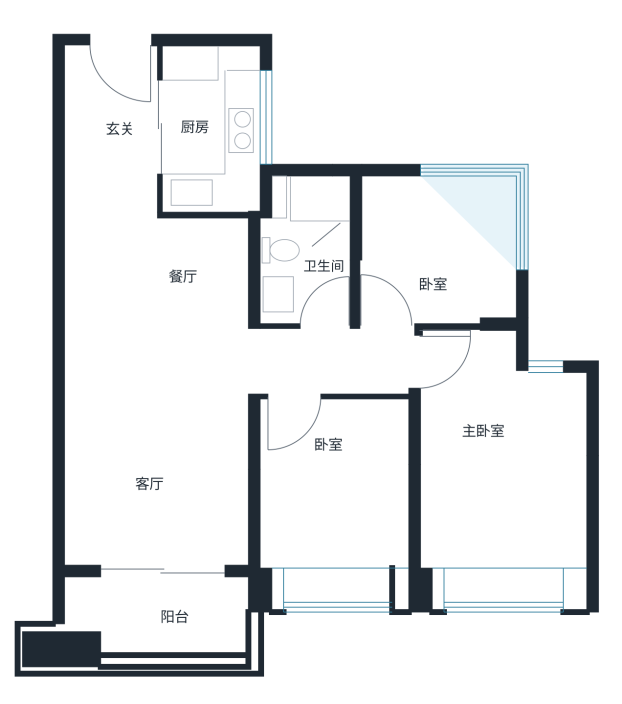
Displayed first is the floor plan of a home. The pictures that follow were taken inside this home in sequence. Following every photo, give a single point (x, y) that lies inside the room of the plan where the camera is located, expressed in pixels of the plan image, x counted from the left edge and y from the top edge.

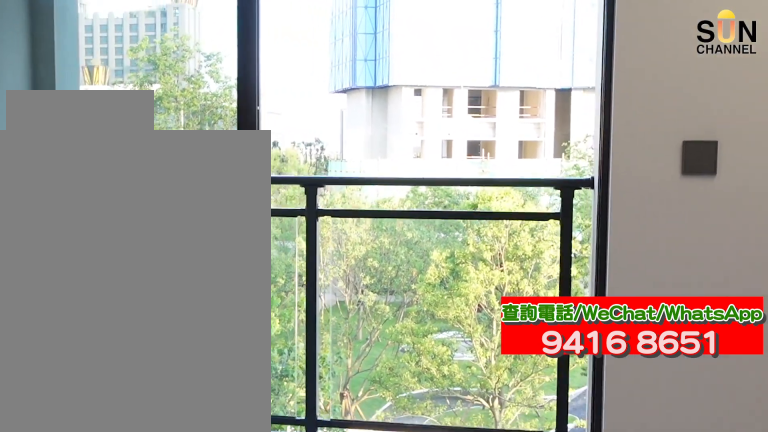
(158, 618)
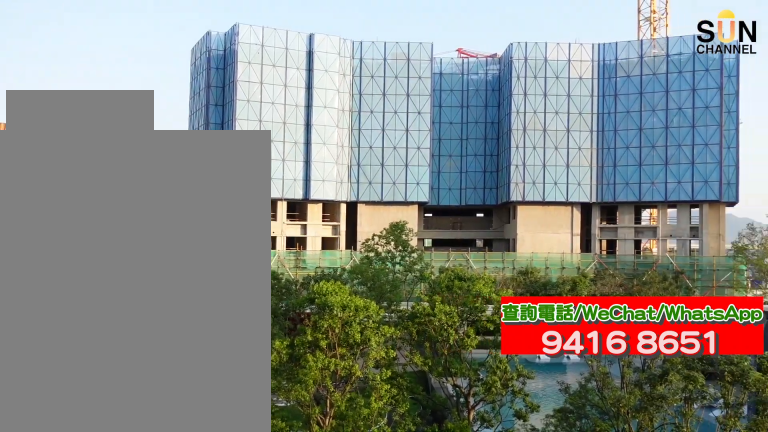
(158, 618)
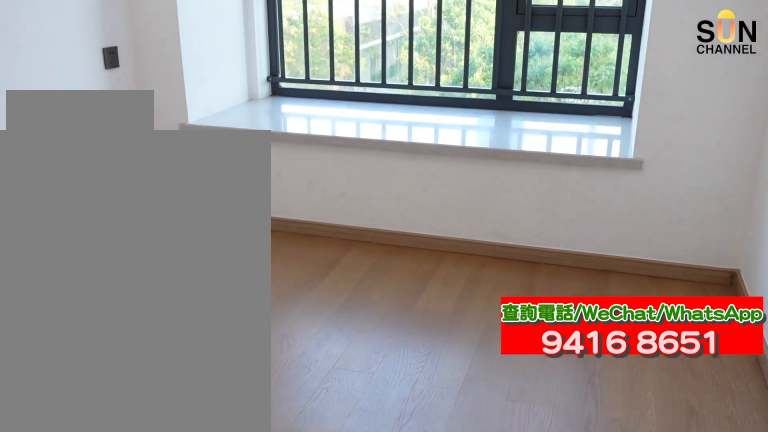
(342, 505)
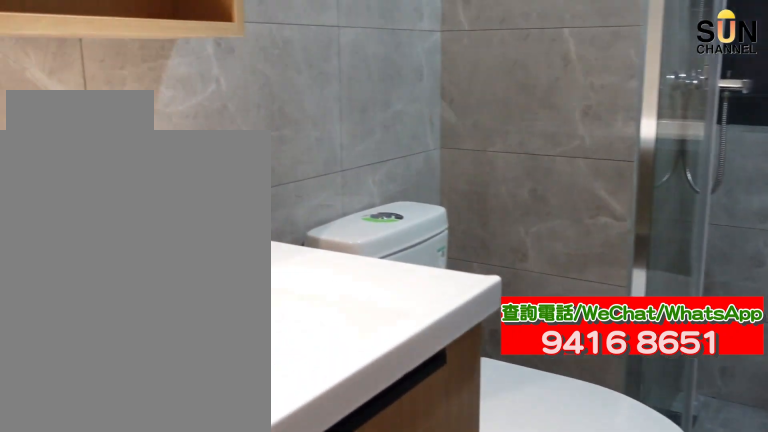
(305, 246)
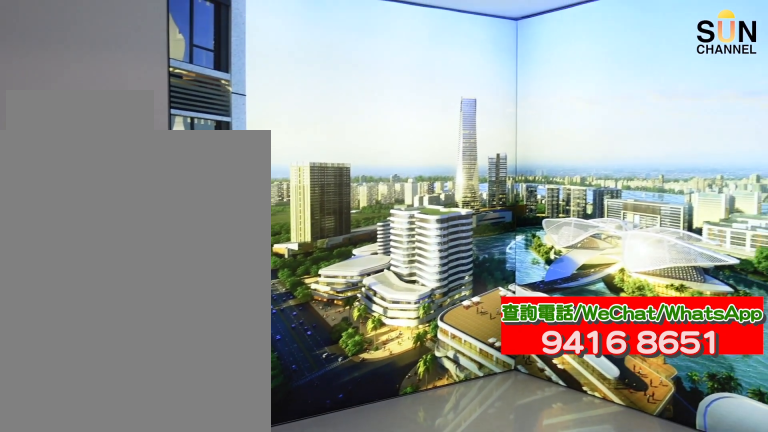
(438, 247)
